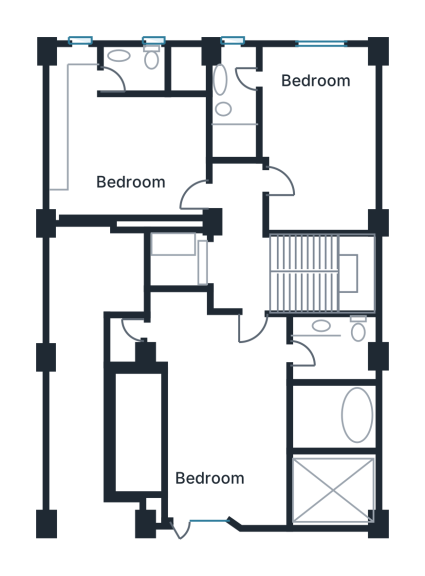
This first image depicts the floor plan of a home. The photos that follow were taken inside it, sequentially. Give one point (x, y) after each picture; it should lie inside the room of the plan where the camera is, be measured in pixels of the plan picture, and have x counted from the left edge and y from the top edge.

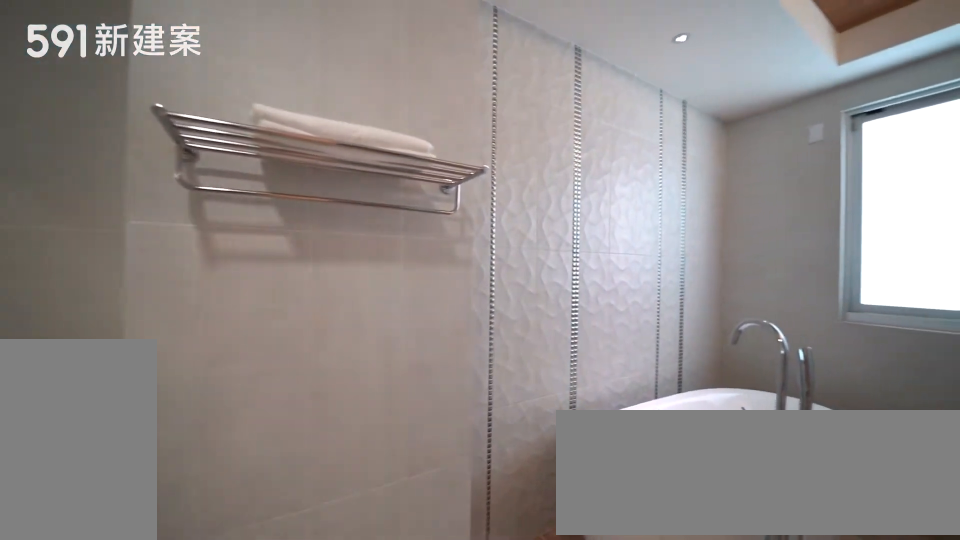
(335, 386)
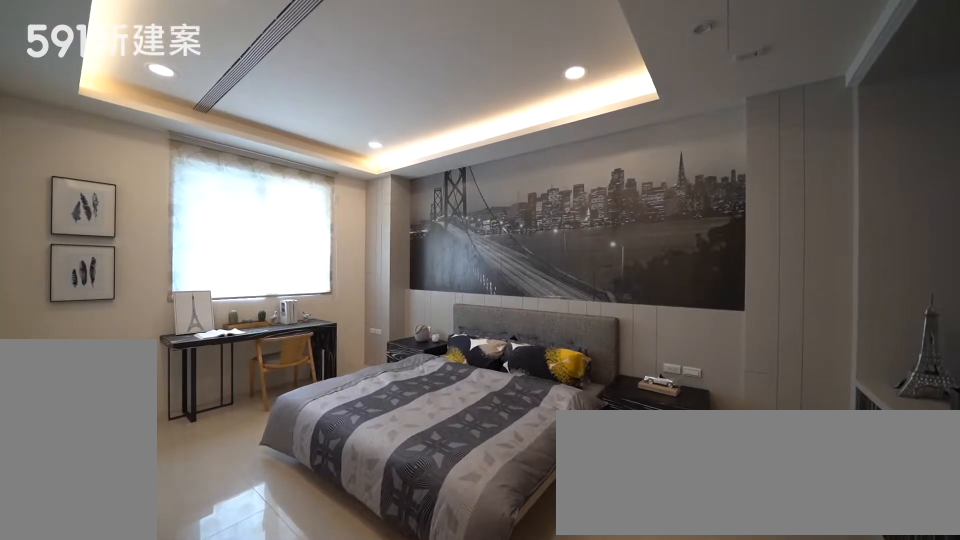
(321, 136)
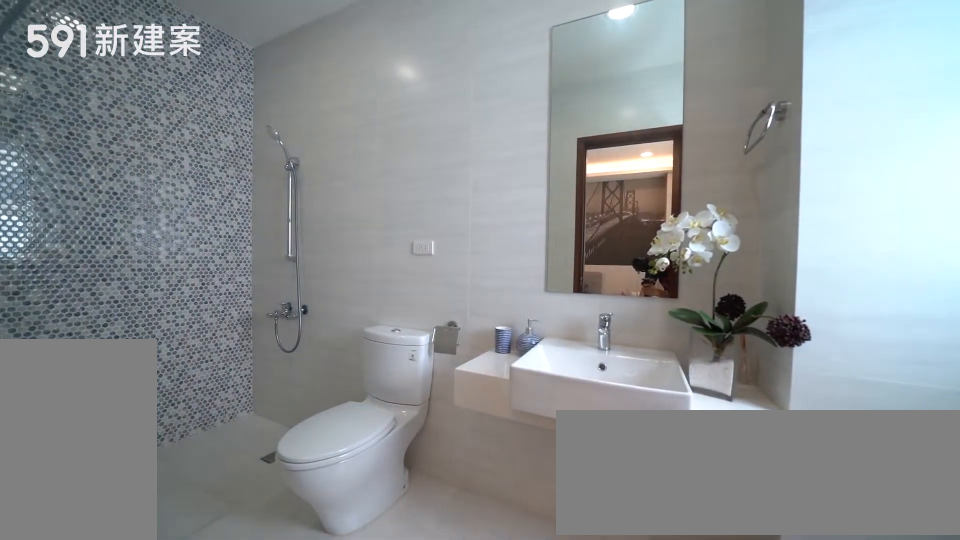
(239, 109)
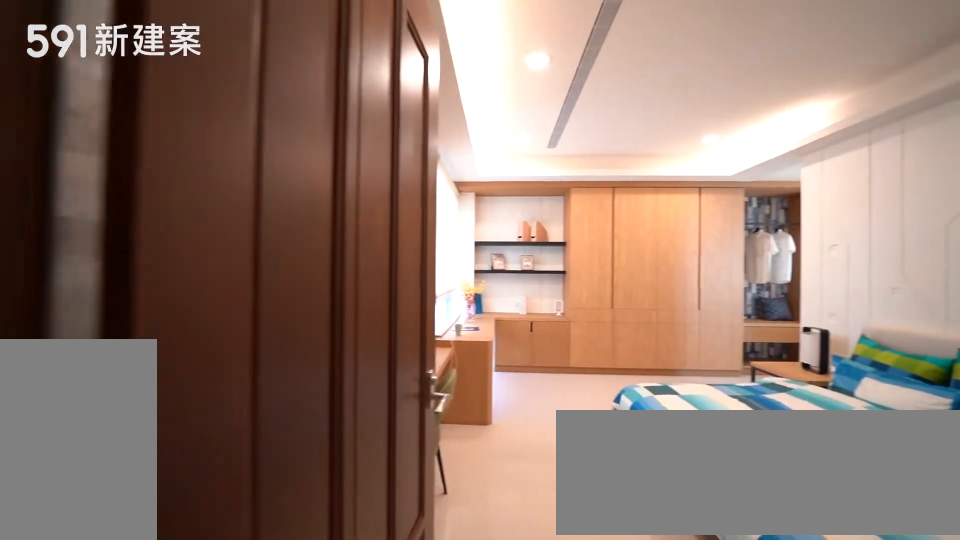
(114, 147)
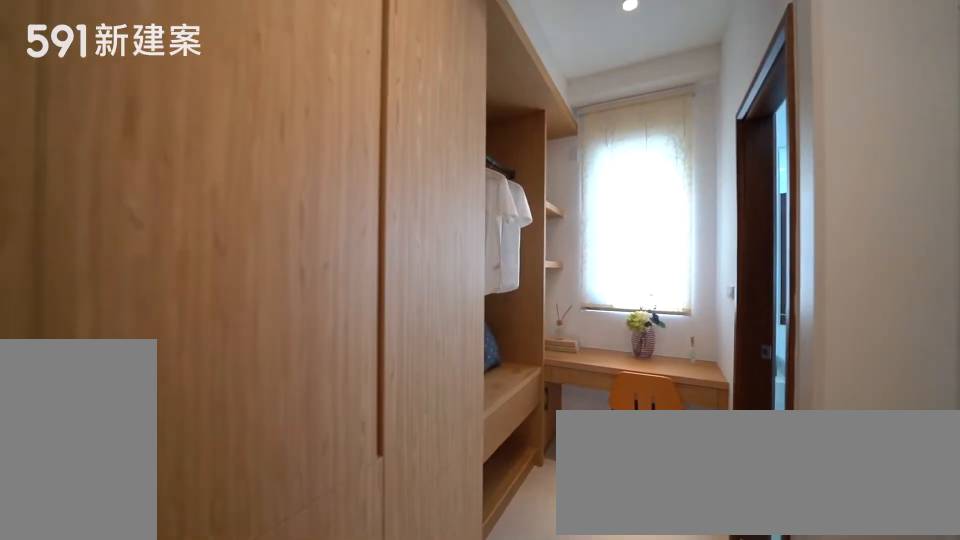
(114, 147)
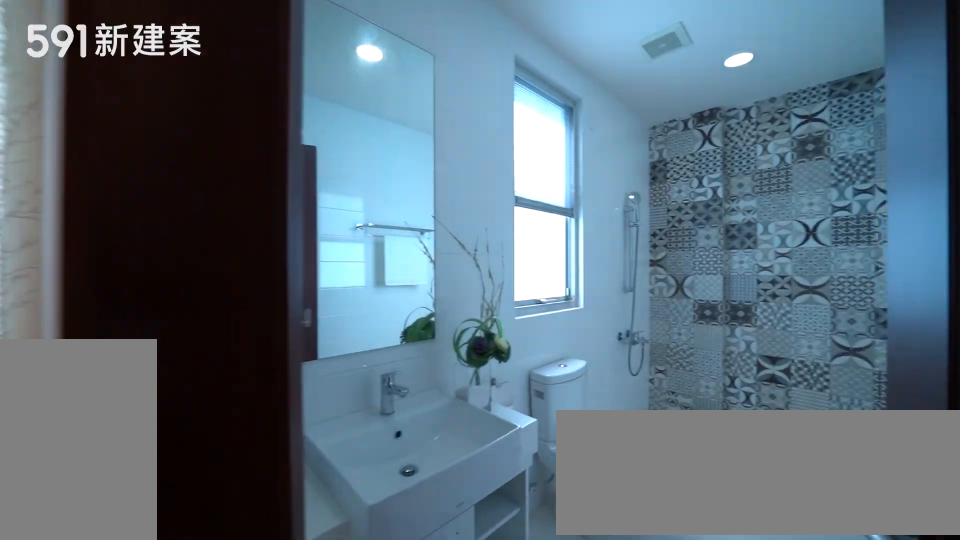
(164, 71)
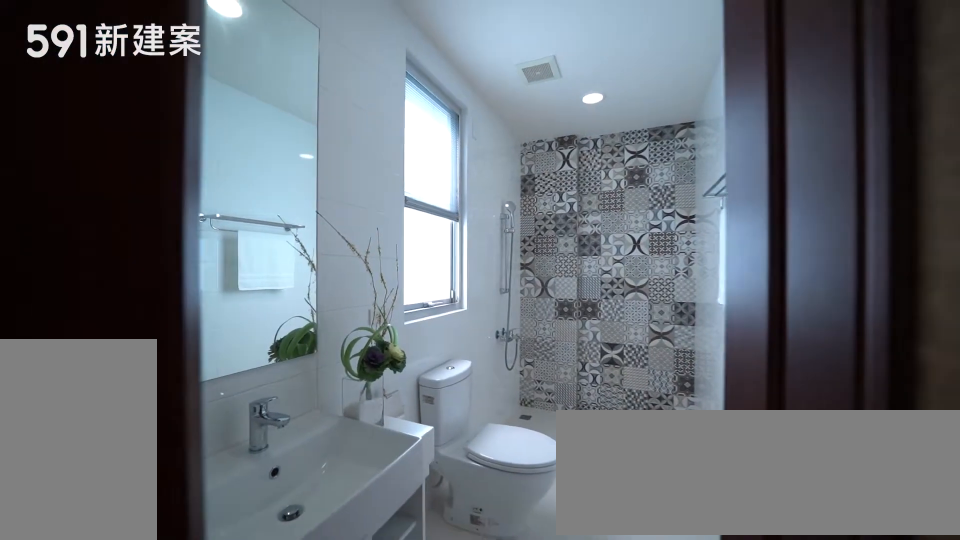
(164, 71)
